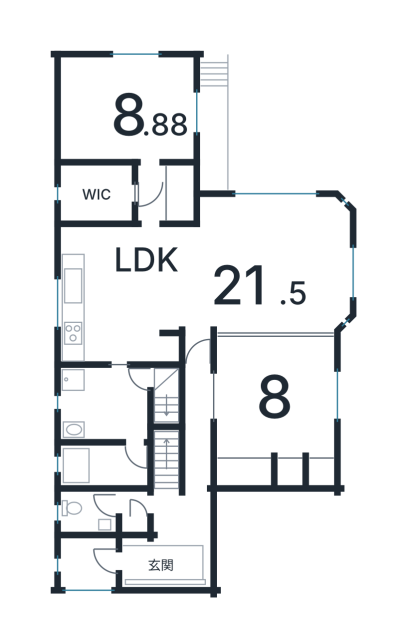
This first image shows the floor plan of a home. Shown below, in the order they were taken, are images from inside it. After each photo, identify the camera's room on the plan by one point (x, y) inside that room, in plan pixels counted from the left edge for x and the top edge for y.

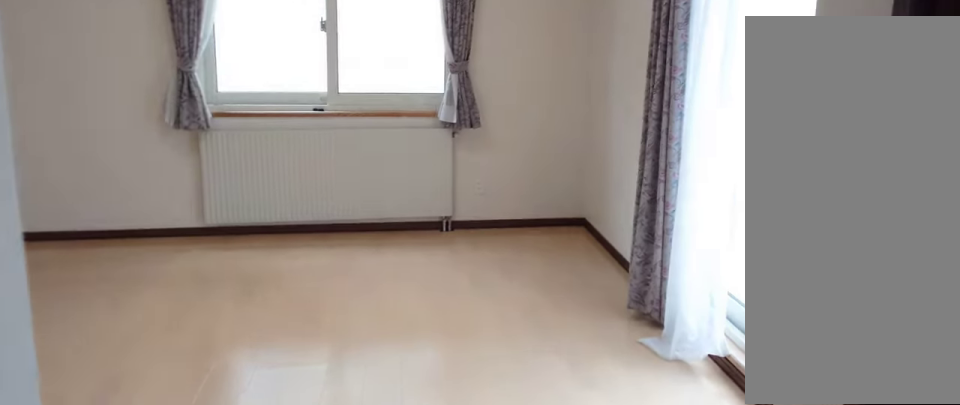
(122, 102)
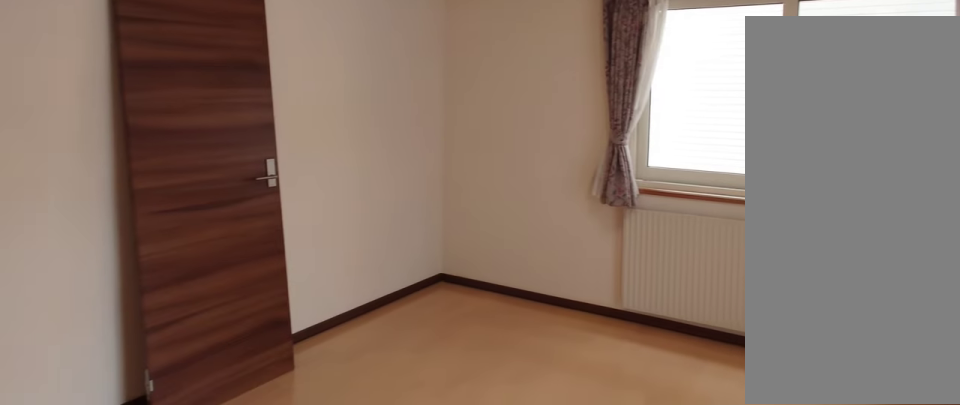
(122, 102)
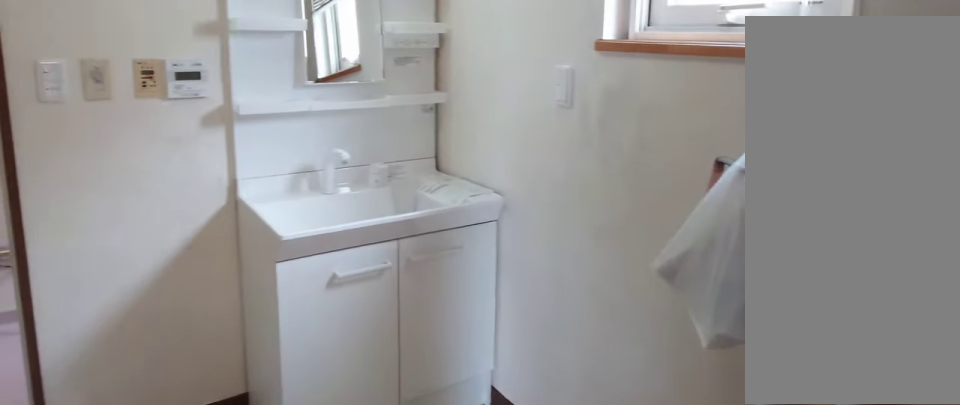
(109, 402)
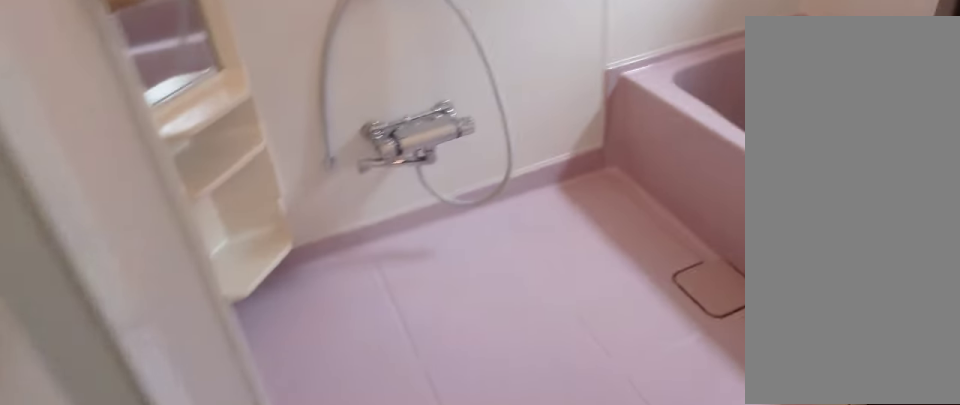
(89, 470)
